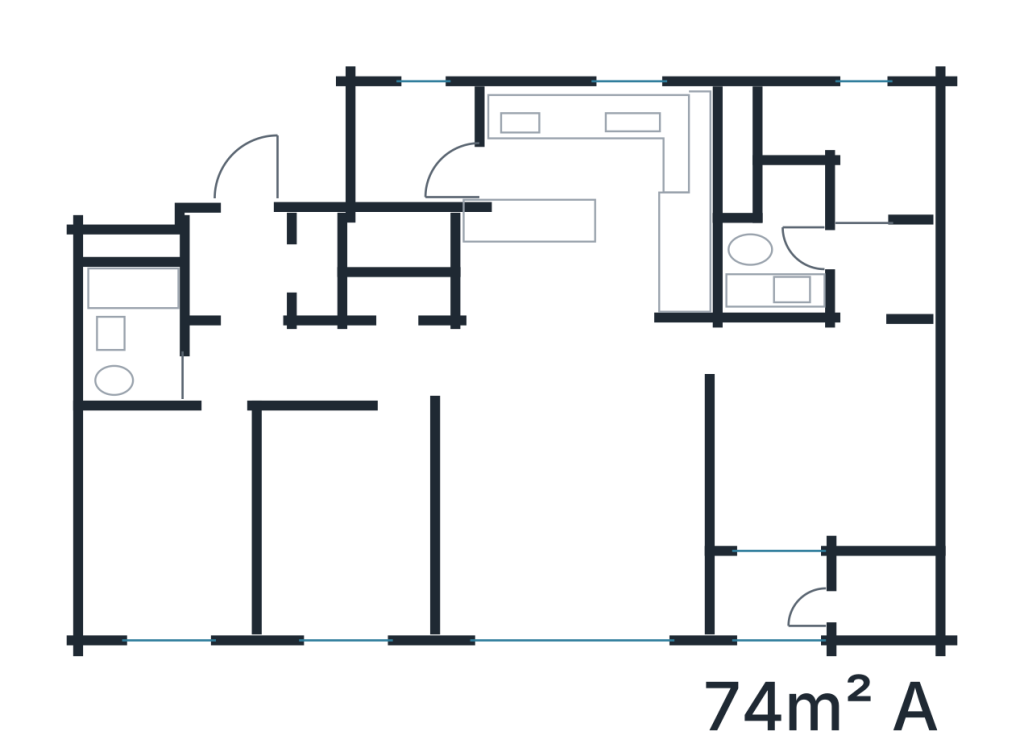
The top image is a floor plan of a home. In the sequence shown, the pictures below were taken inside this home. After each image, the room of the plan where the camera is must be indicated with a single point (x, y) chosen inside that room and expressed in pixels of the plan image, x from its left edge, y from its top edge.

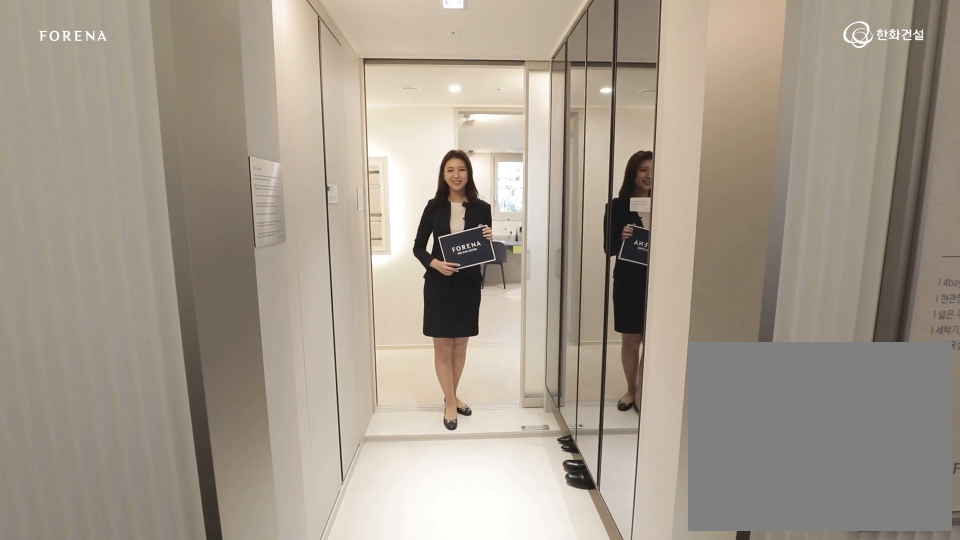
(250, 263)
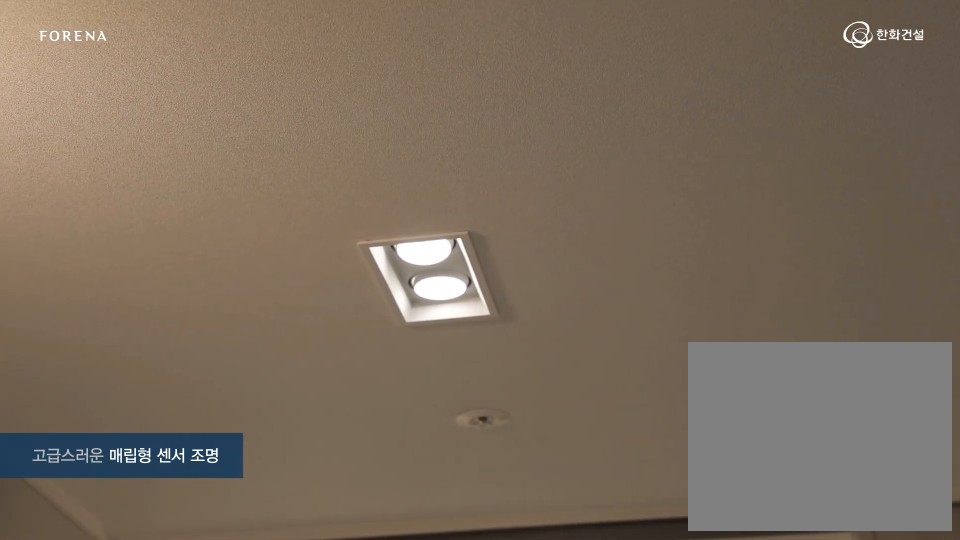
(251, 263)
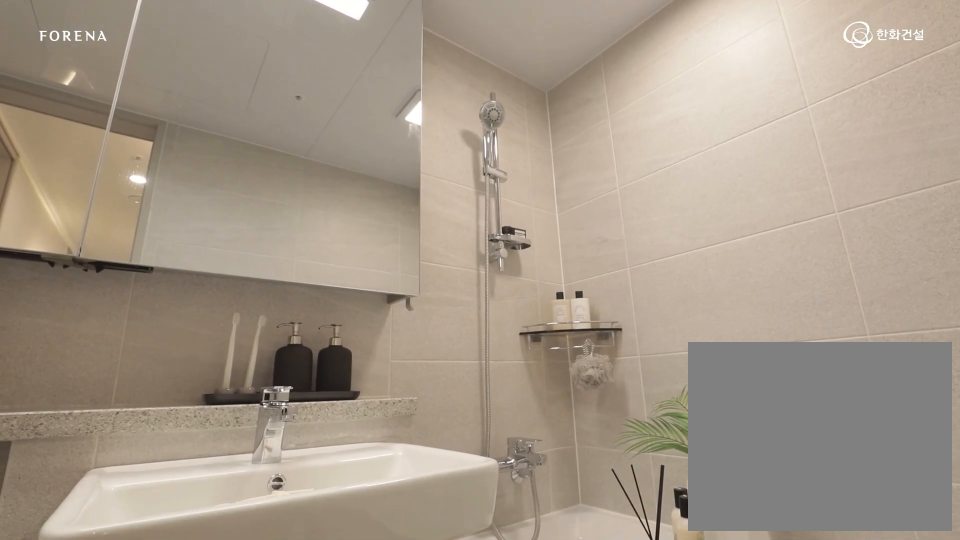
(172, 371)
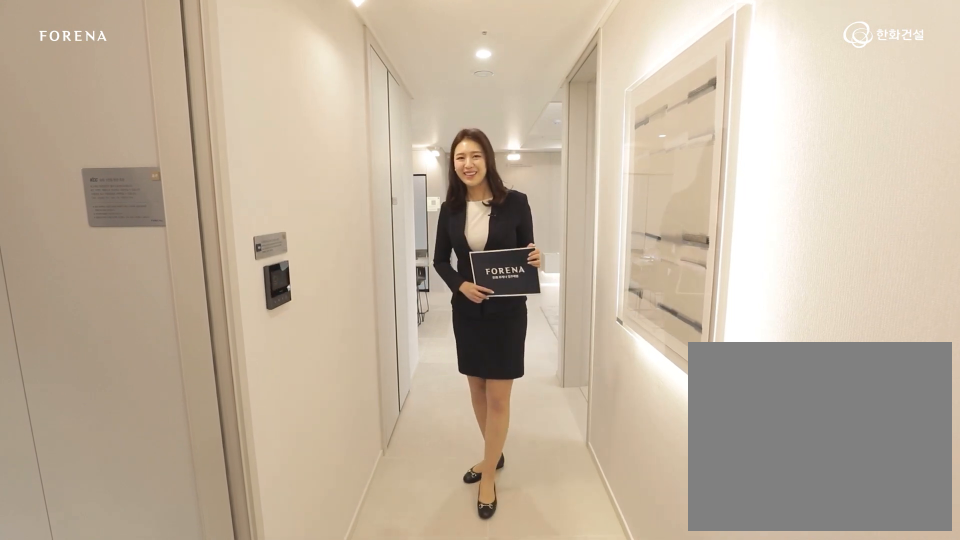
(364, 363)
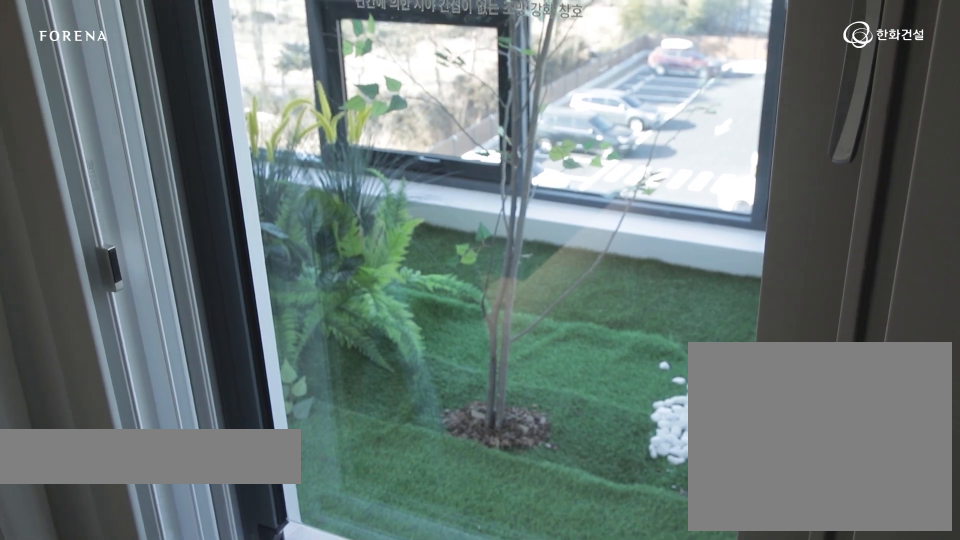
(580, 494)
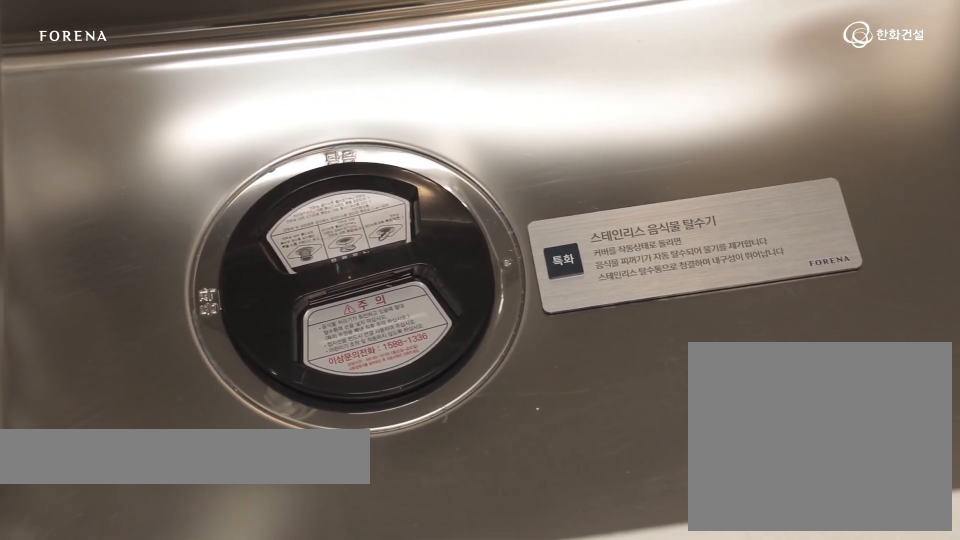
(561, 287)
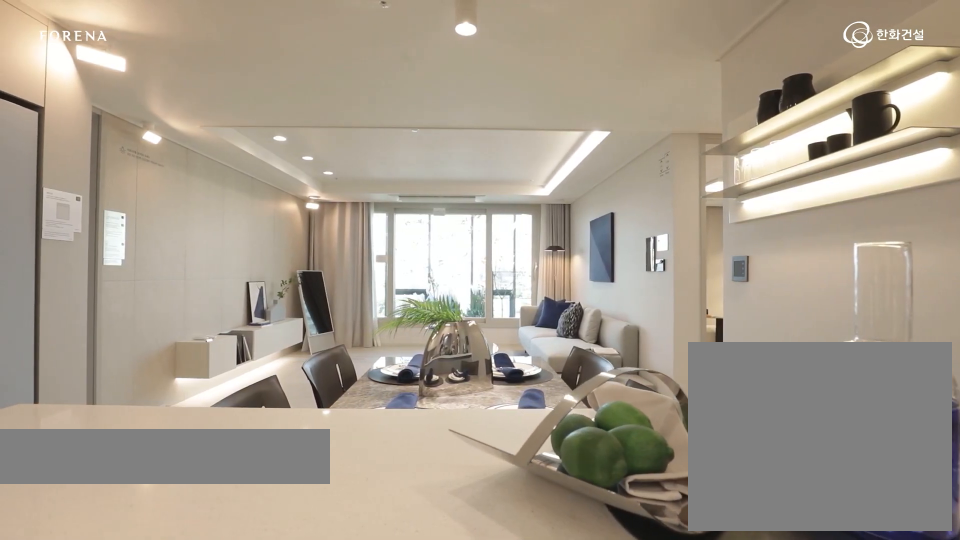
(562, 287)
